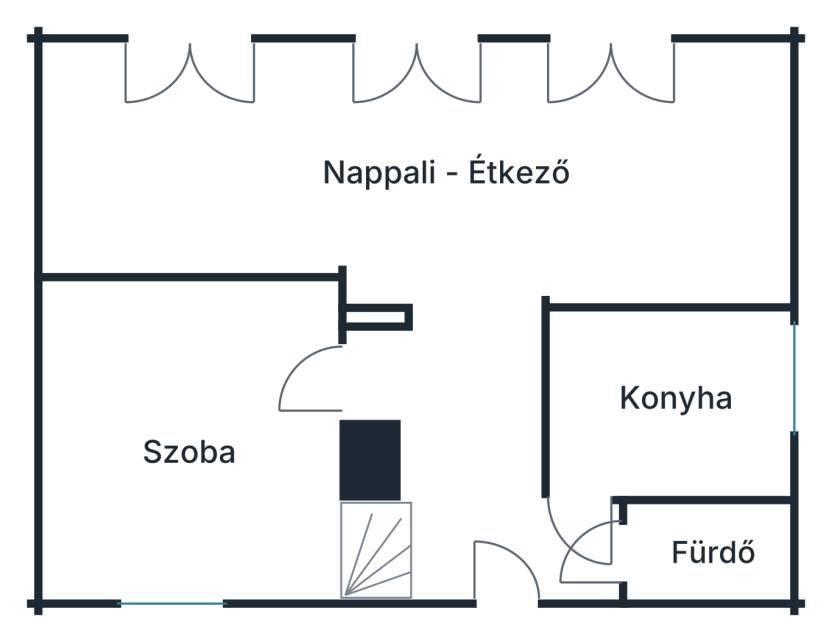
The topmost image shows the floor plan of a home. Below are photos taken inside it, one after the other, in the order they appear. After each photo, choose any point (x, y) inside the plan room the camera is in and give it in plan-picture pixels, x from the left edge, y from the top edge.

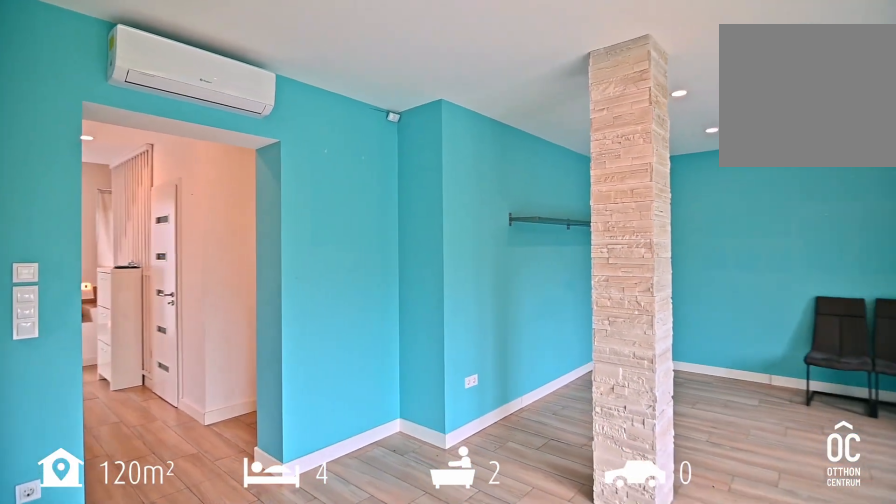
(441, 174)
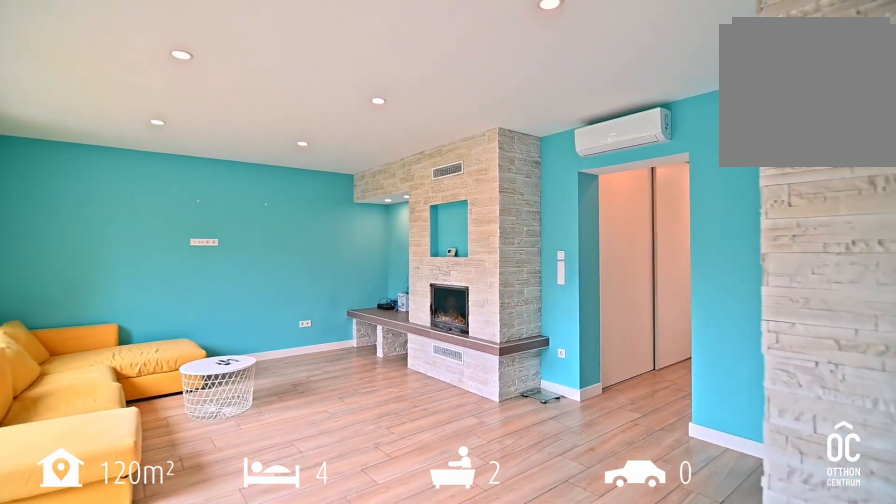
(442, 174)
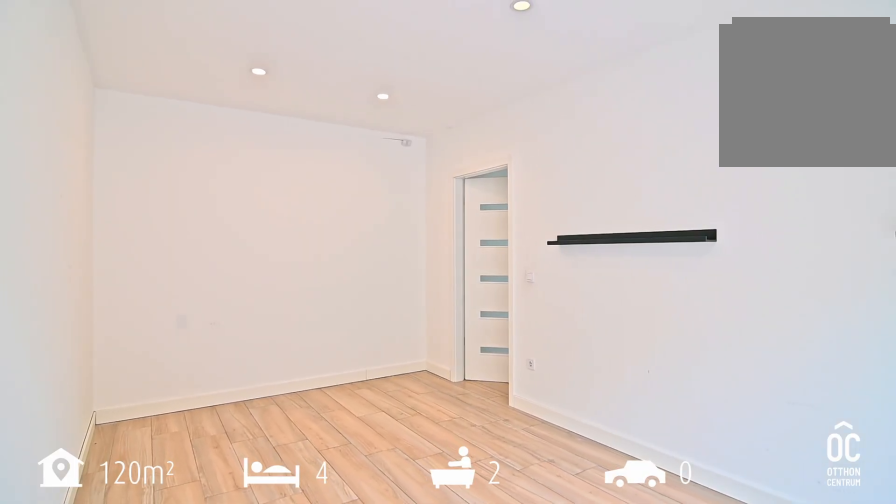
(187, 444)
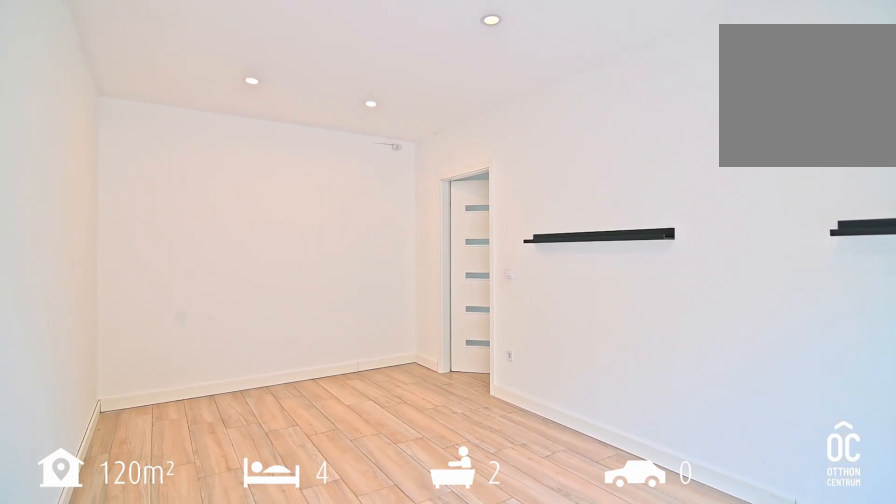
(187, 444)
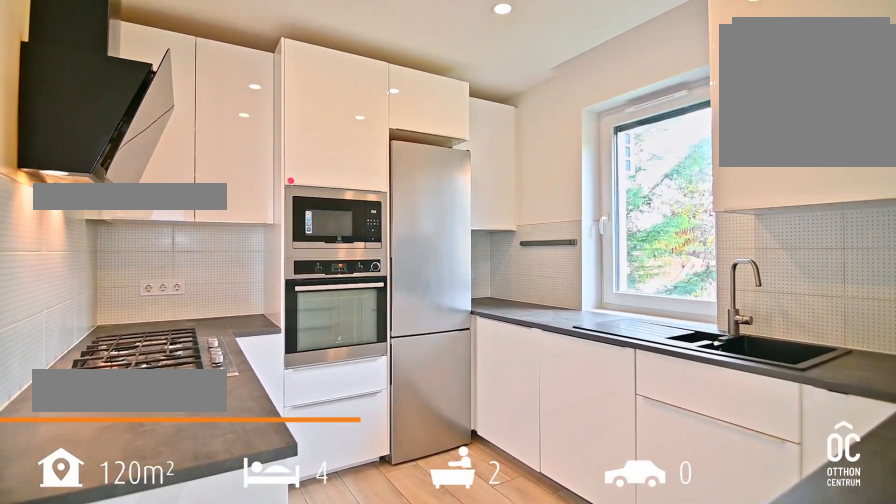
(672, 403)
